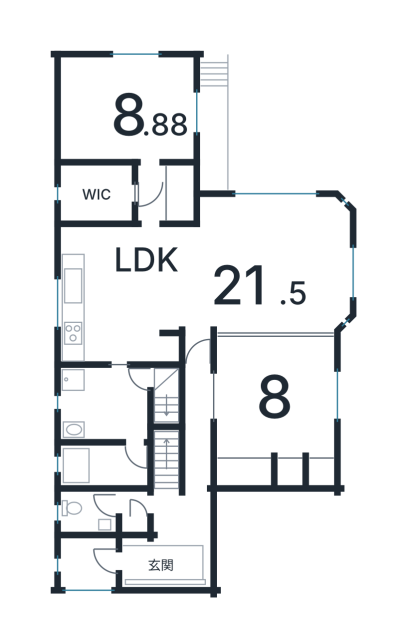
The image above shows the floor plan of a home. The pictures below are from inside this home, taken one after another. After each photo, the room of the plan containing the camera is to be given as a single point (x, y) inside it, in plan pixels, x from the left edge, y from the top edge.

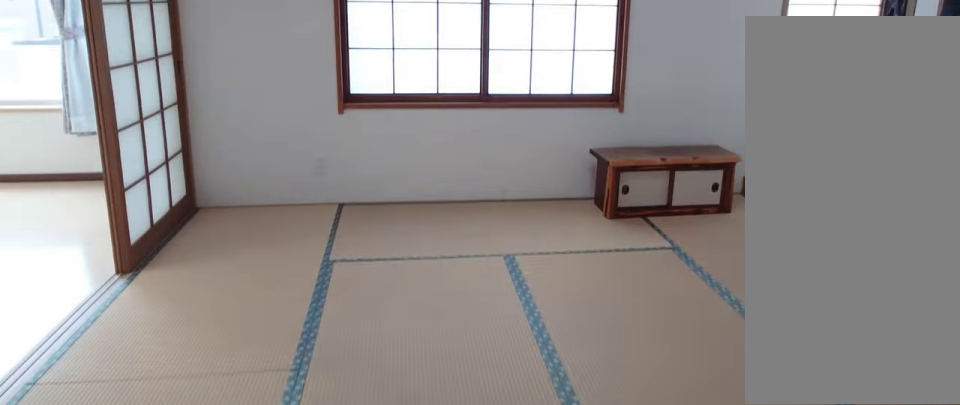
(274, 399)
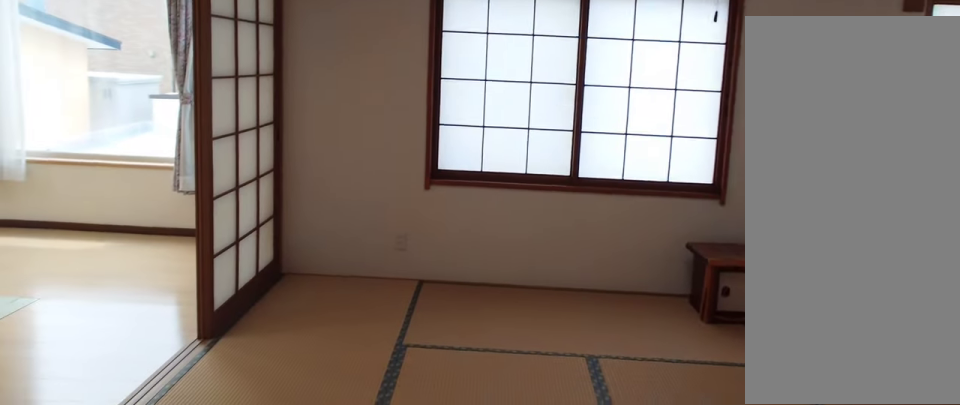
(274, 399)
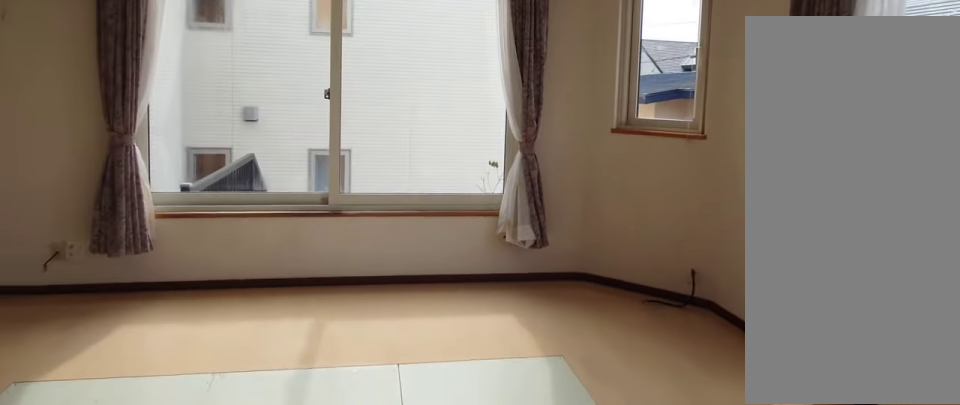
(256, 262)
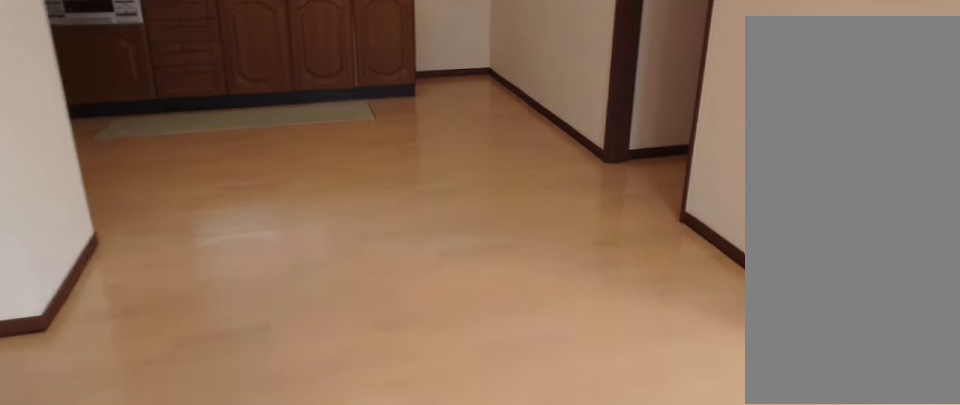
(256, 262)
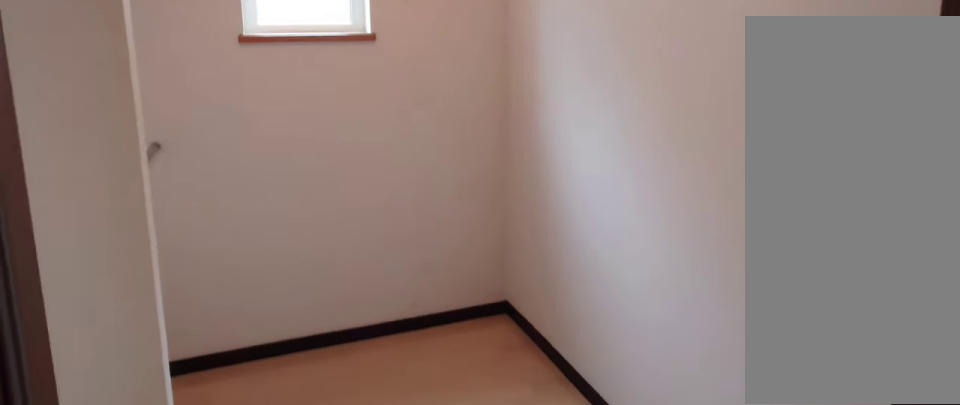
(95, 191)
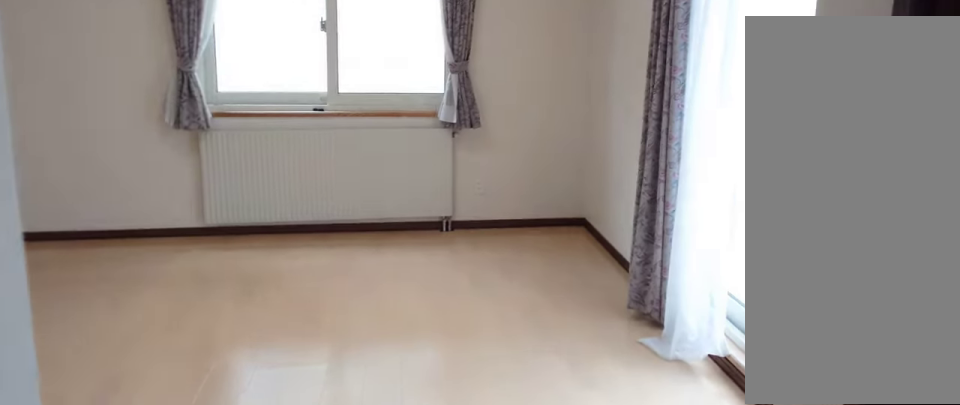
(122, 102)
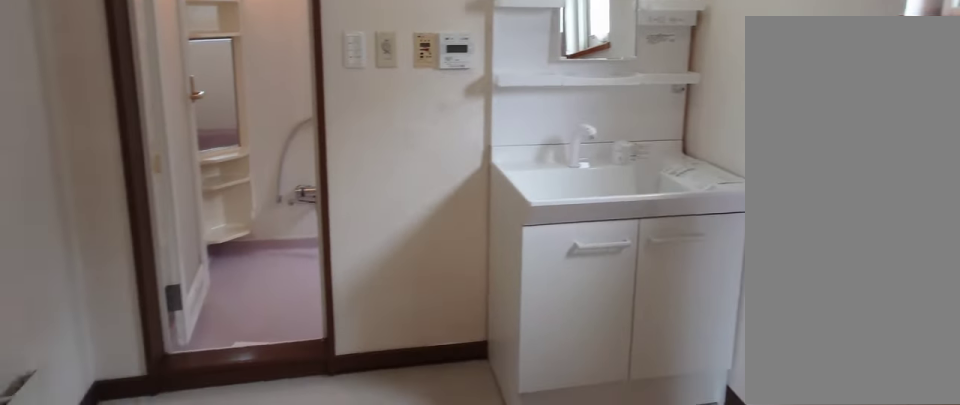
(109, 402)
